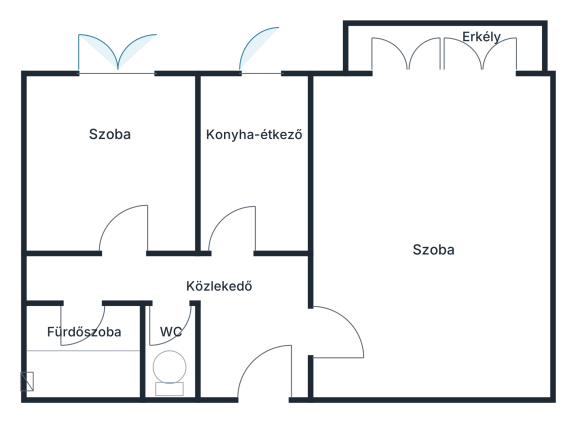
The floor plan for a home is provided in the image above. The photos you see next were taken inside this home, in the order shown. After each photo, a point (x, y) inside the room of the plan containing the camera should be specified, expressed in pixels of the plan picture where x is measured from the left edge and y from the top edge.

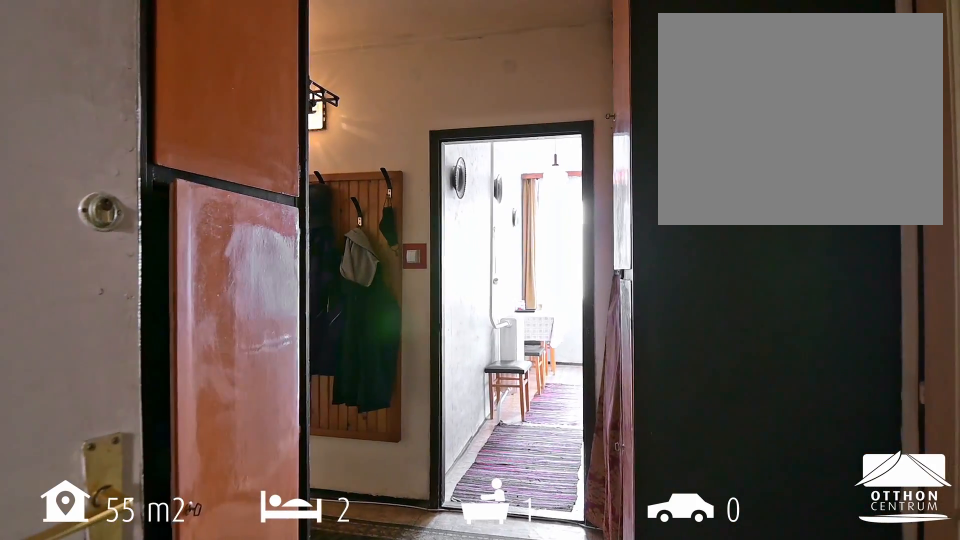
(234, 309)
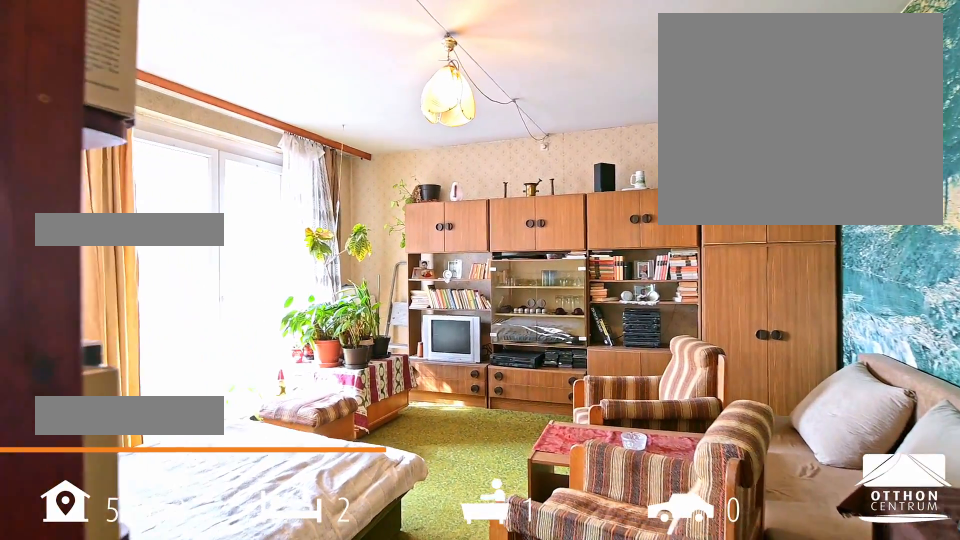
(436, 241)
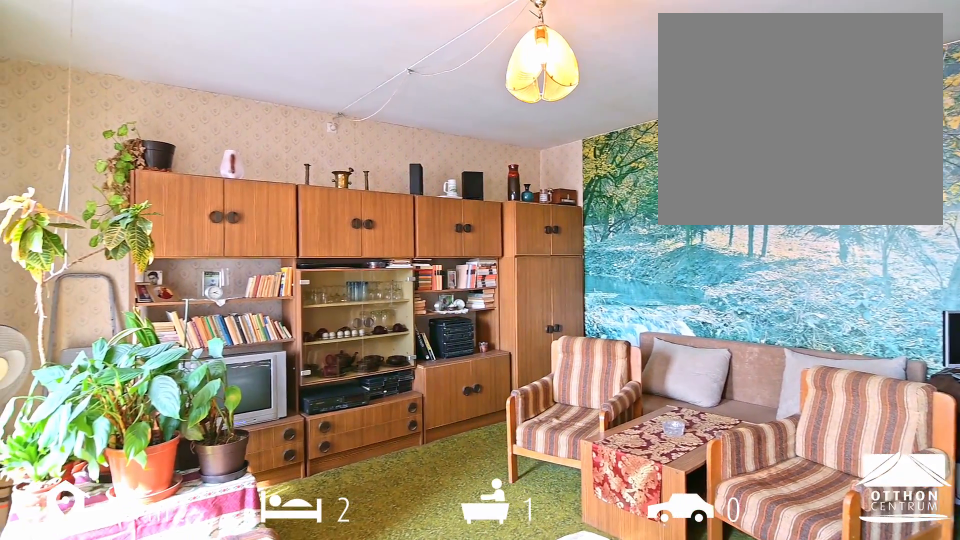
(436, 241)
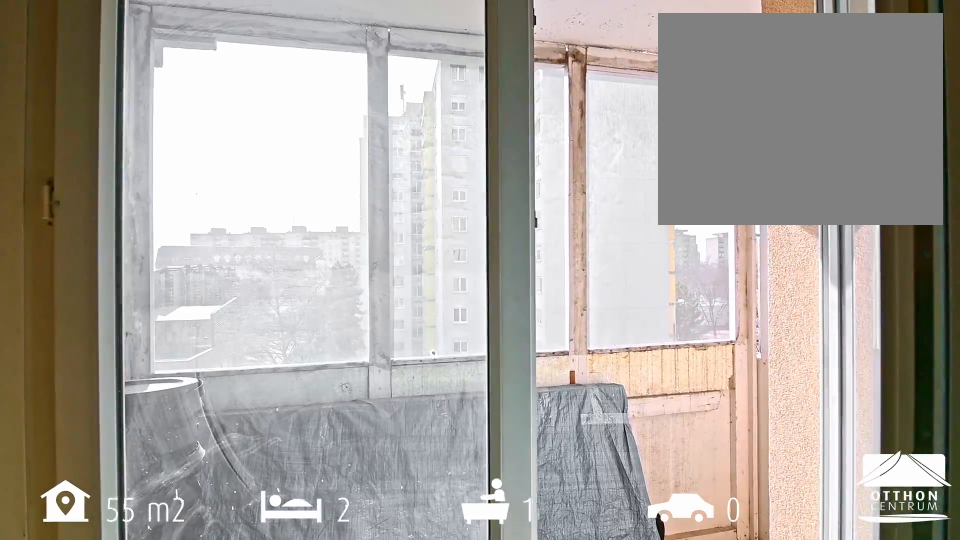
(447, 48)
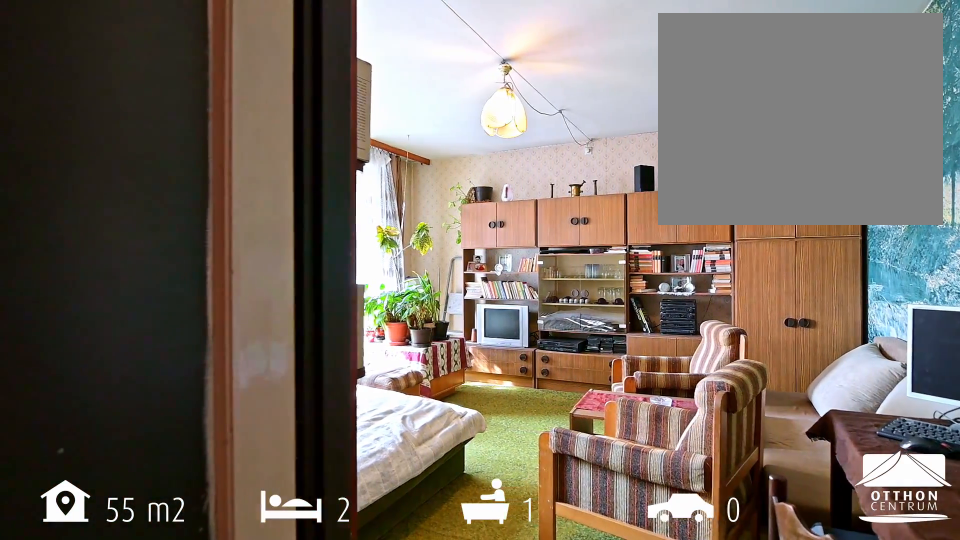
(436, 241)
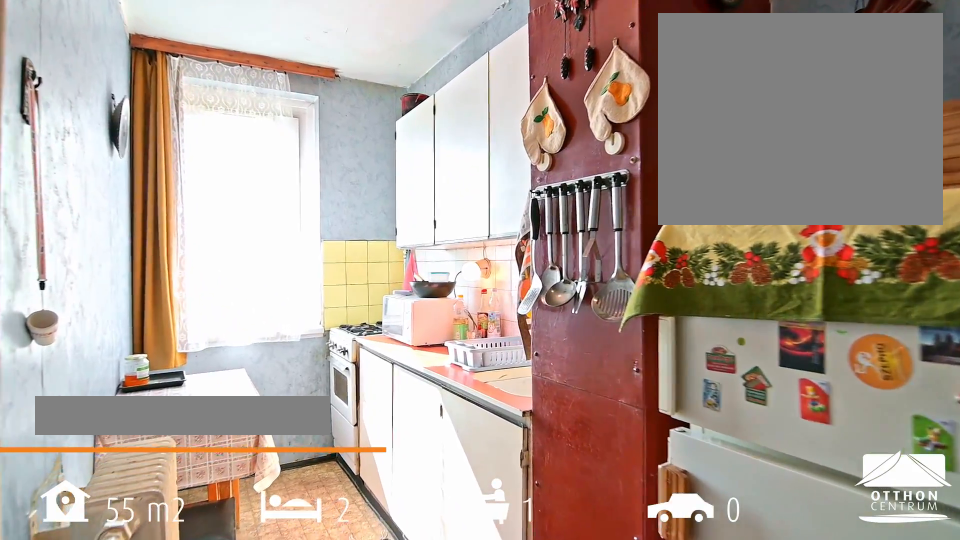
(256, 166)
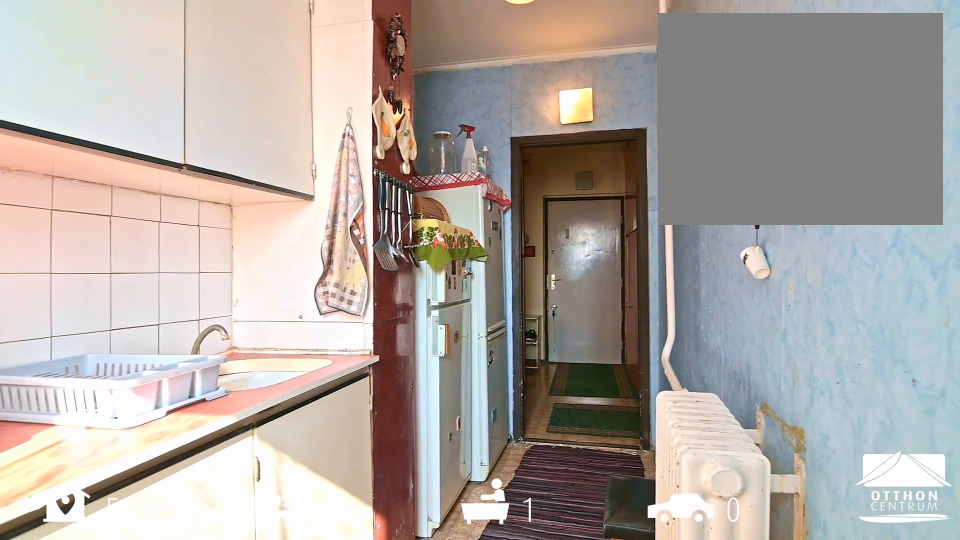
(256, 166)
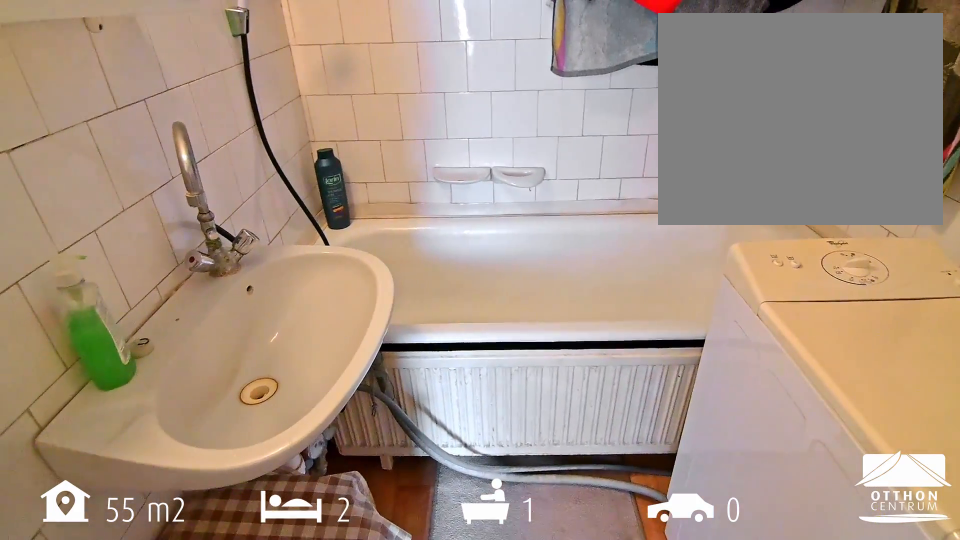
(83, 350)
